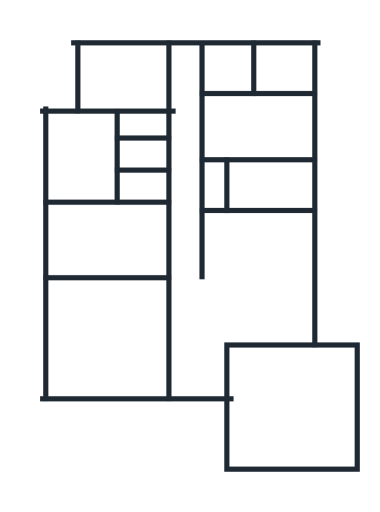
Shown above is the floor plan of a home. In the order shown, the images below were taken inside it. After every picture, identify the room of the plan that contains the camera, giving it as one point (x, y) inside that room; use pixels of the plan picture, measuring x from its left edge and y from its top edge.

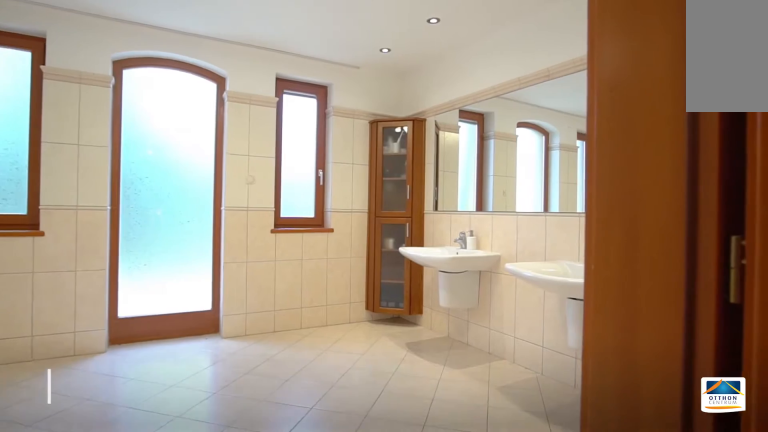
(83, 157)
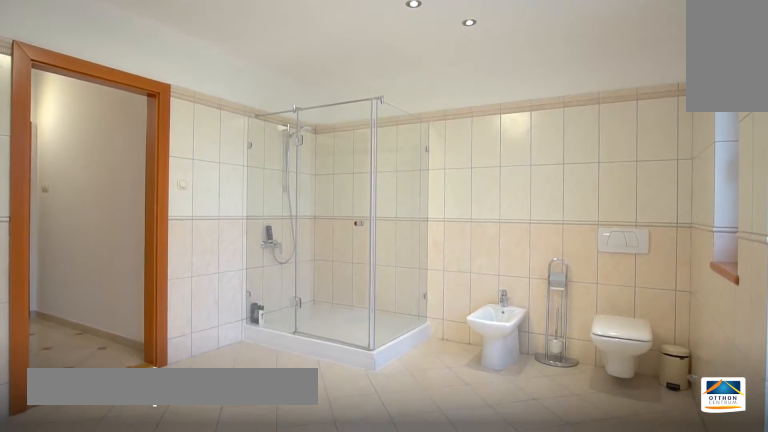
(83, 156)
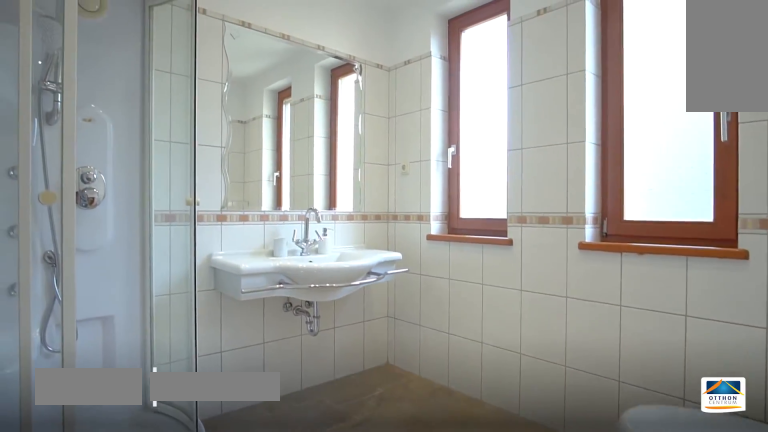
(286, 68)
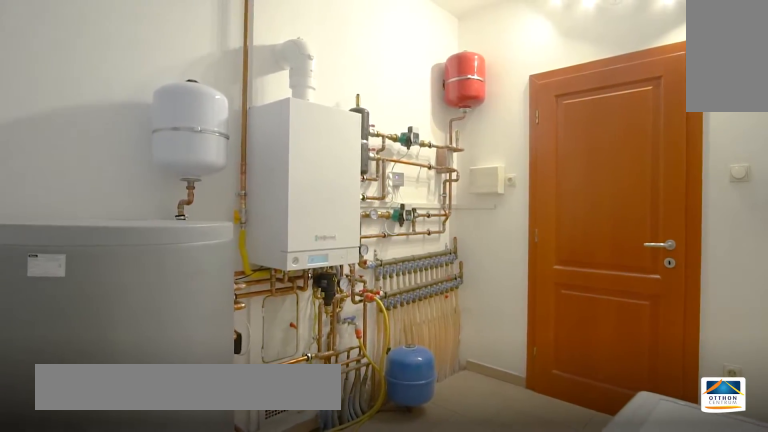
(268, 187)
